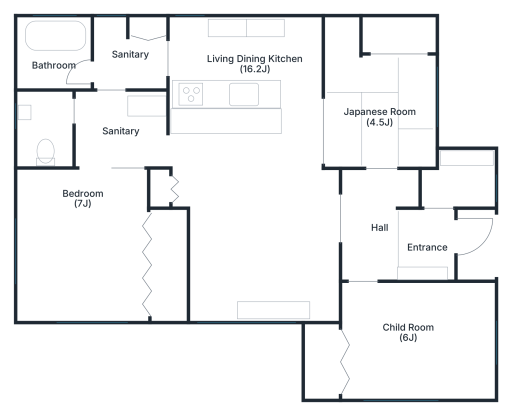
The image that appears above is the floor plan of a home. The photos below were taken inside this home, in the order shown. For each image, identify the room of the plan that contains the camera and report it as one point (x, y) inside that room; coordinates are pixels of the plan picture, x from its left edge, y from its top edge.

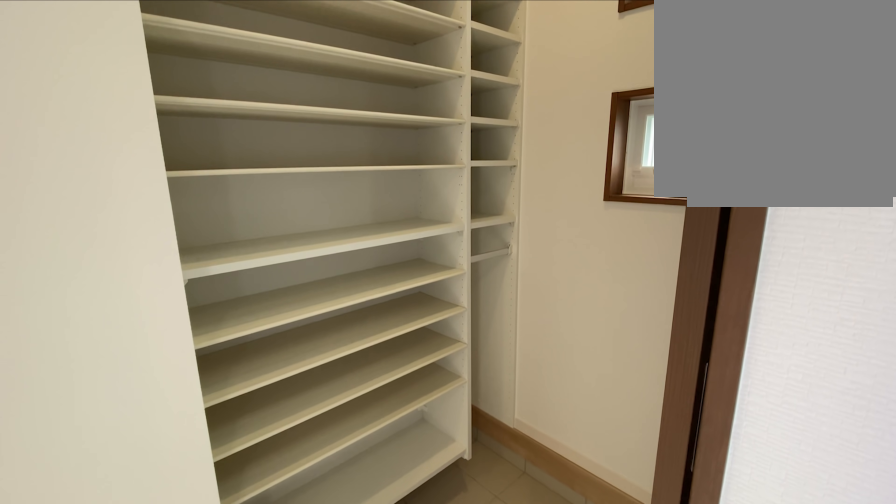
(460, 182)
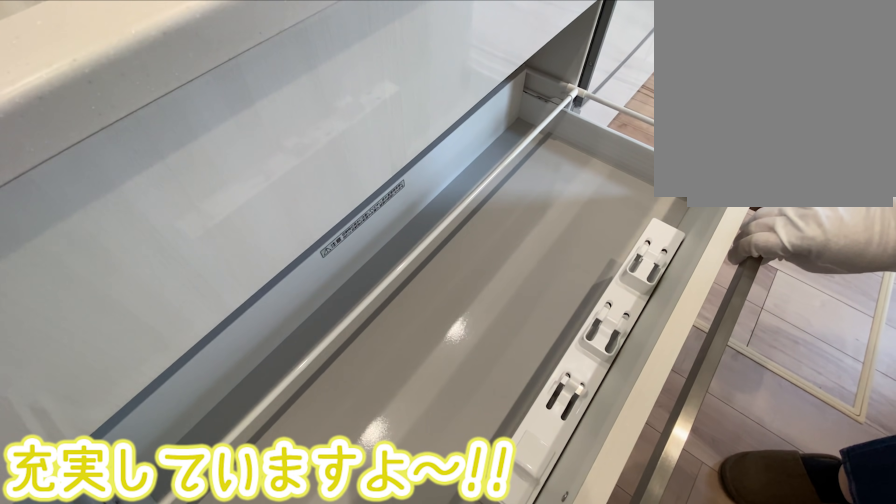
(228, 61)
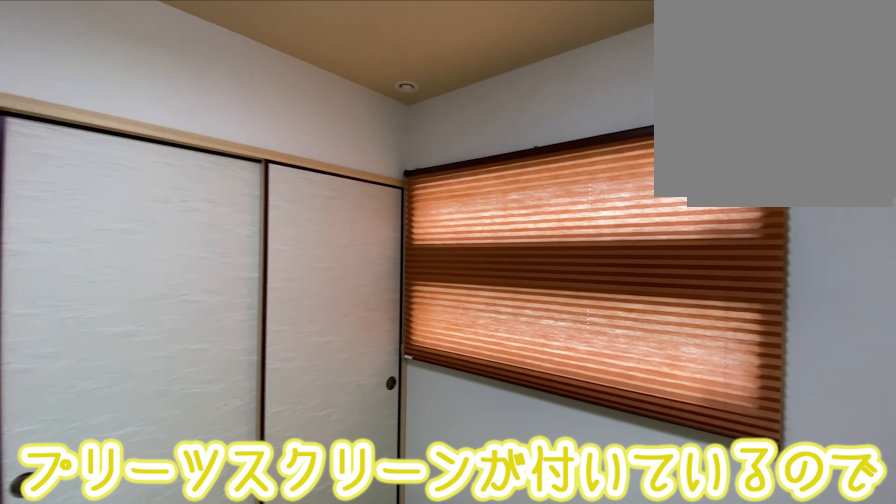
(379, 85)
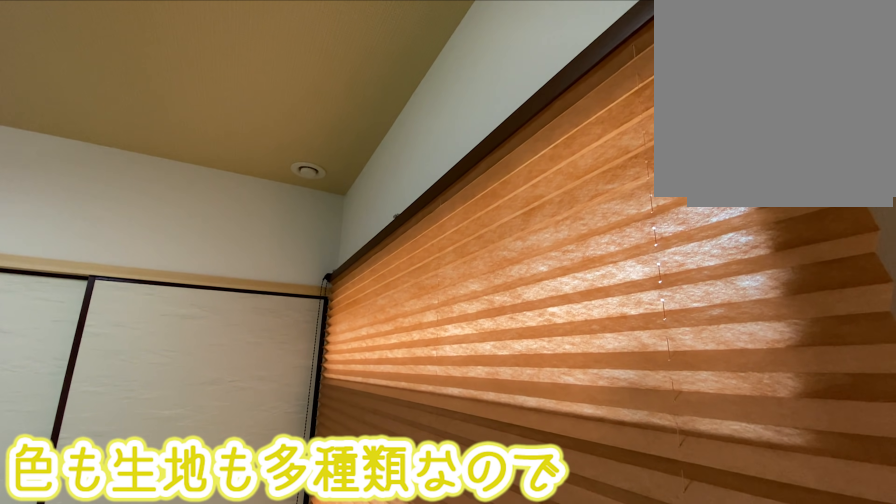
(379, 85)
